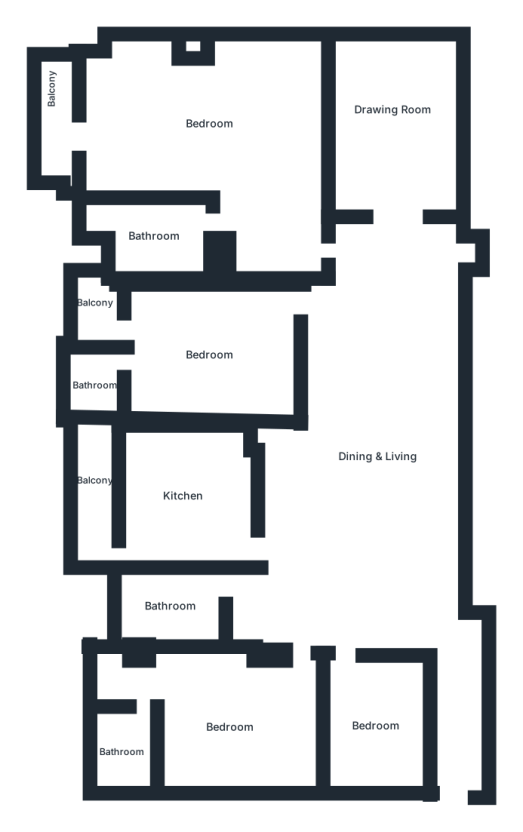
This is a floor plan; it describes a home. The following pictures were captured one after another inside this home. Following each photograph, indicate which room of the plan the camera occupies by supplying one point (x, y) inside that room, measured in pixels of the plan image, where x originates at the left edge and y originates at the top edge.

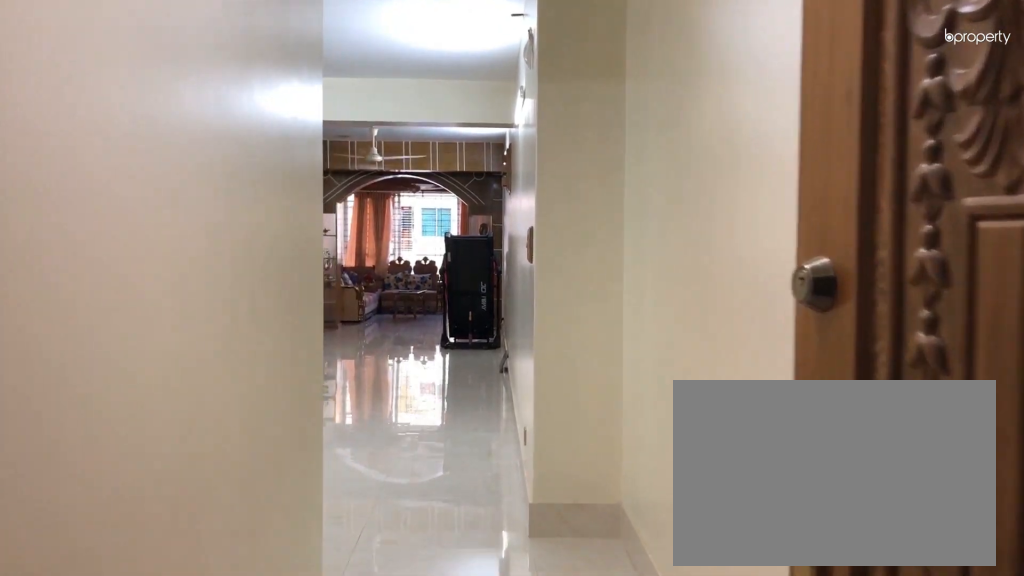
(461, 714)
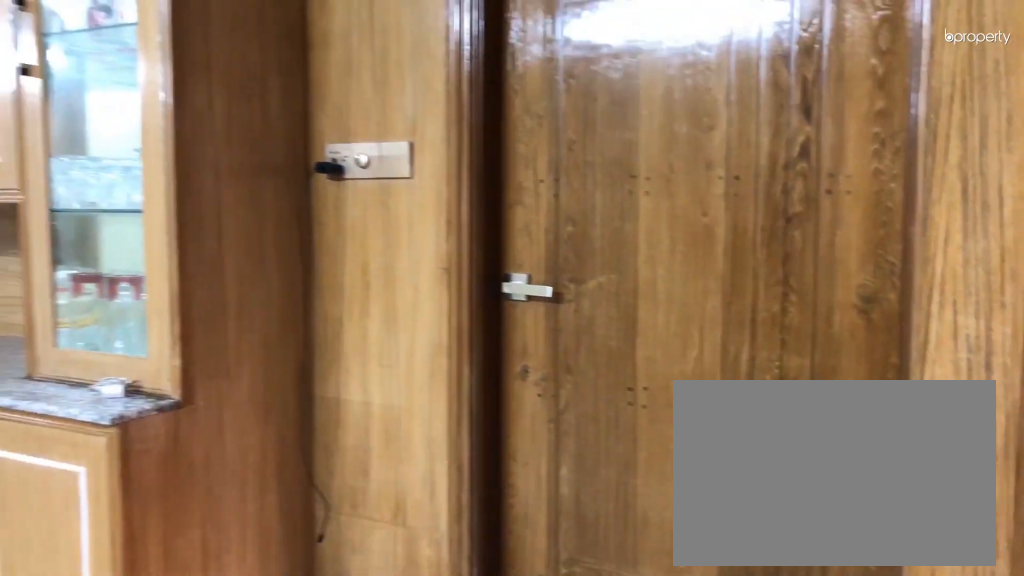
(368, 512)
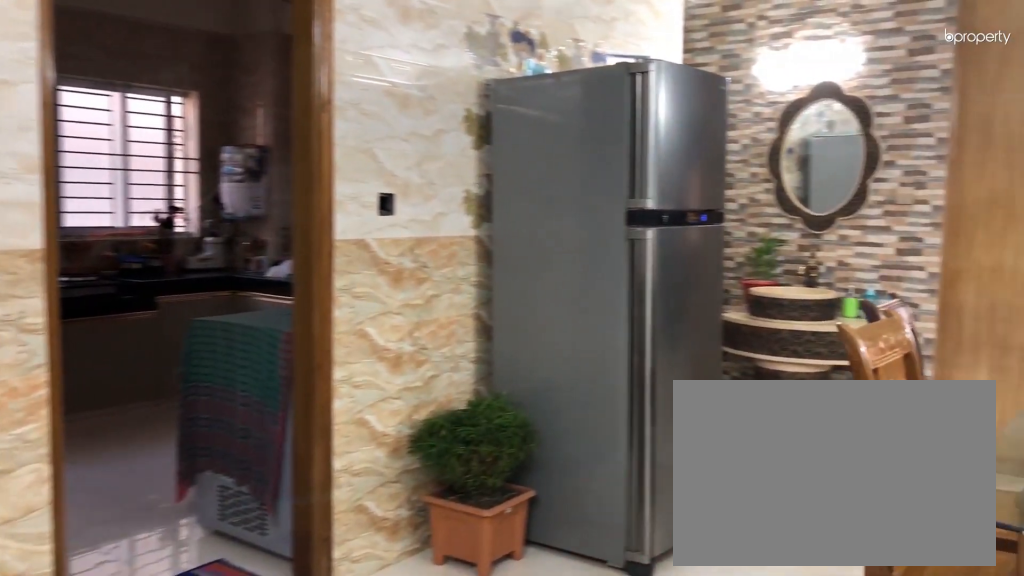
(354, 587)
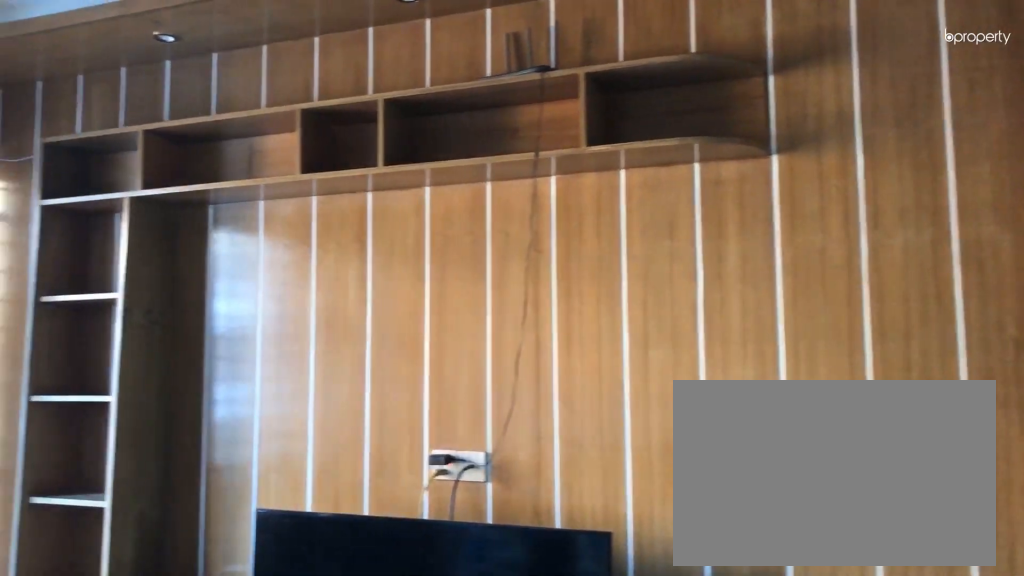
(396, 123)
